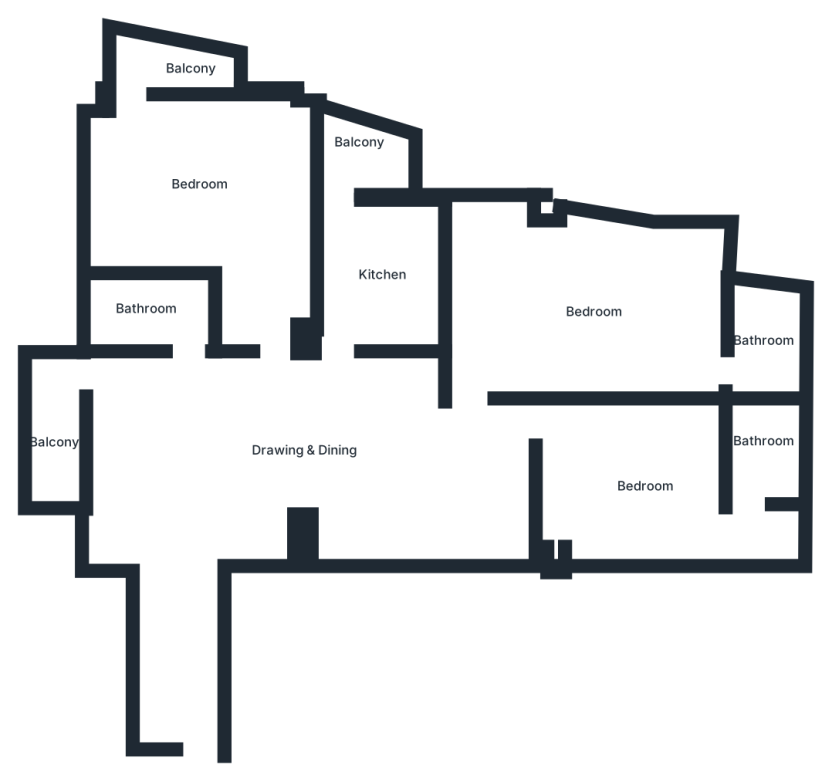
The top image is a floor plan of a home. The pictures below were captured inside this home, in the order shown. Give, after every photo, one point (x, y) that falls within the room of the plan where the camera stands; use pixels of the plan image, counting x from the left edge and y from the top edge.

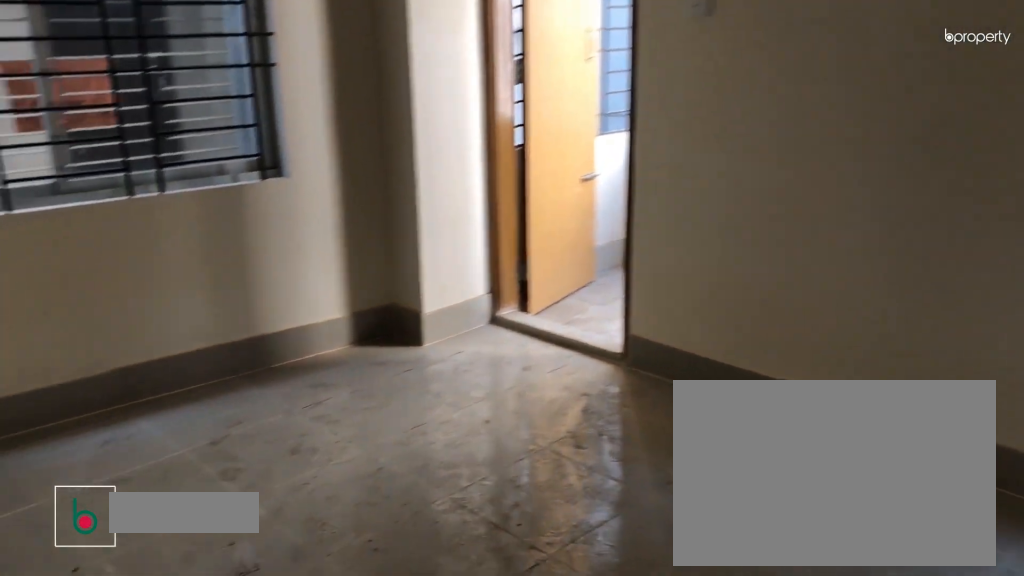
(205, 187)
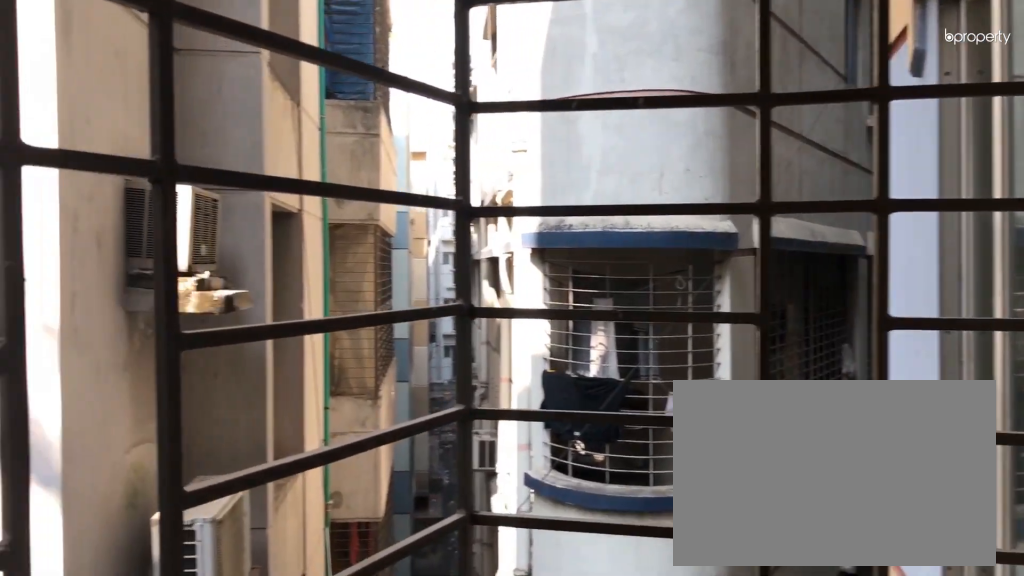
(163, 66)
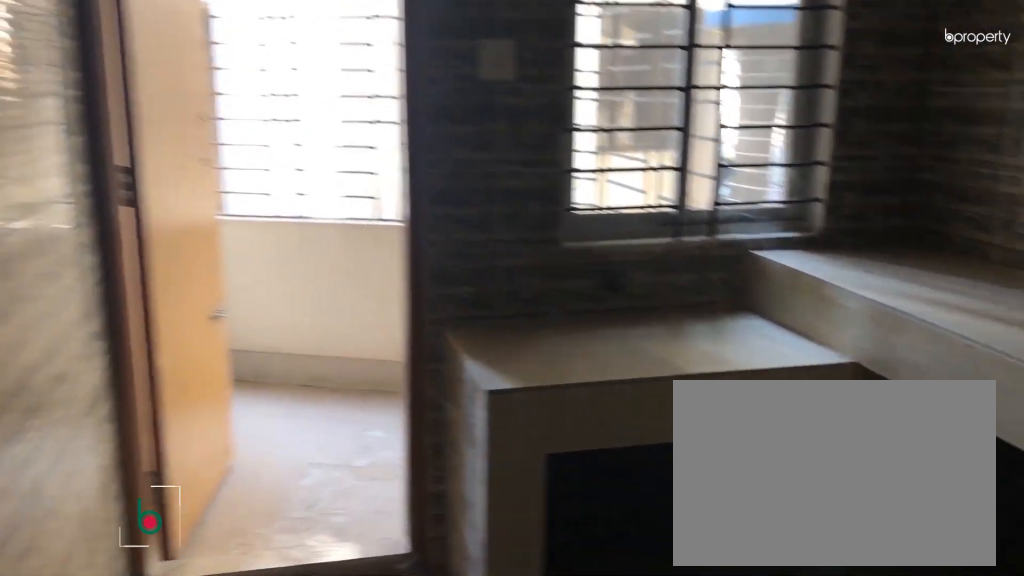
(383, 271)
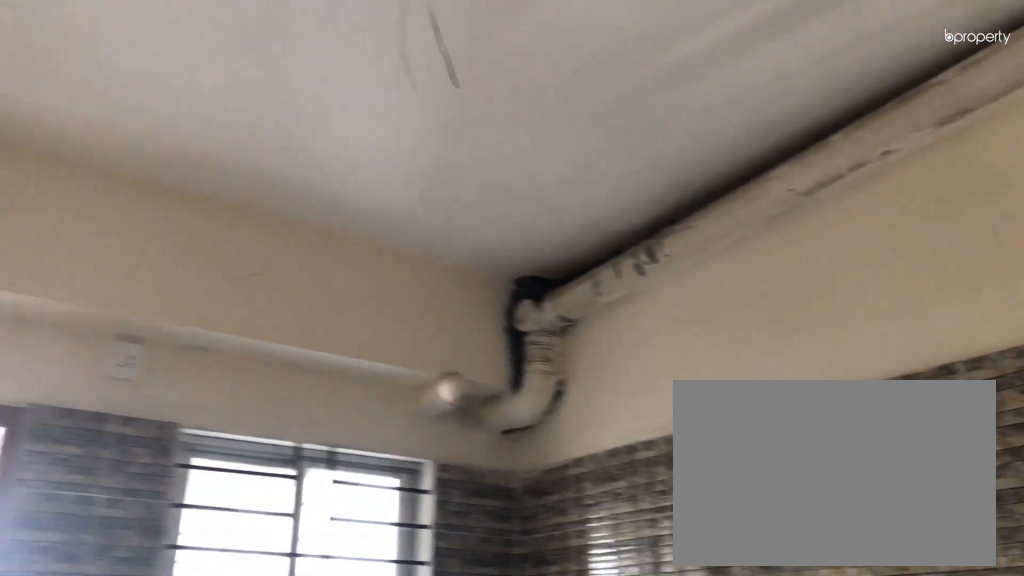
(383, 271)
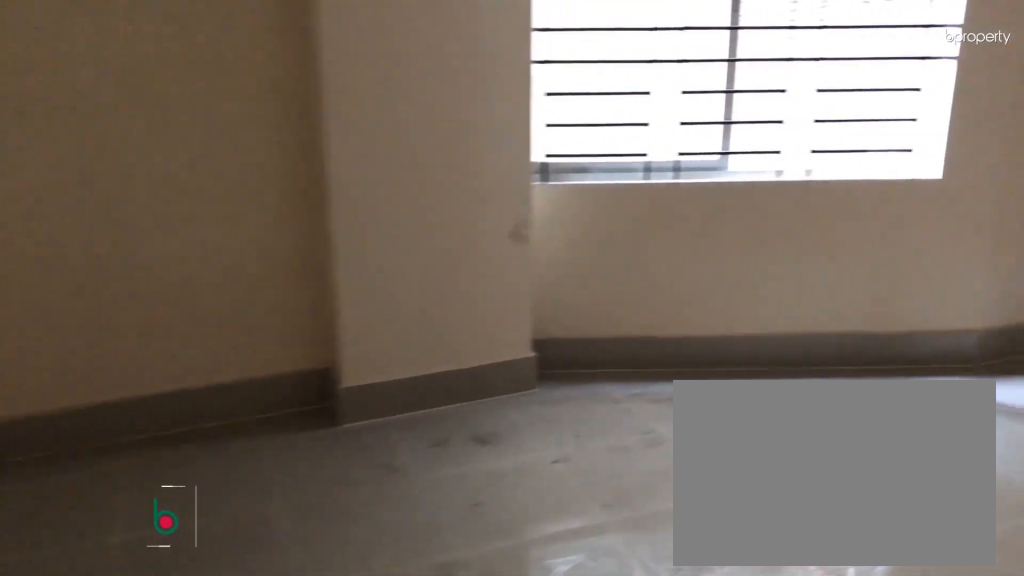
(501, 336)
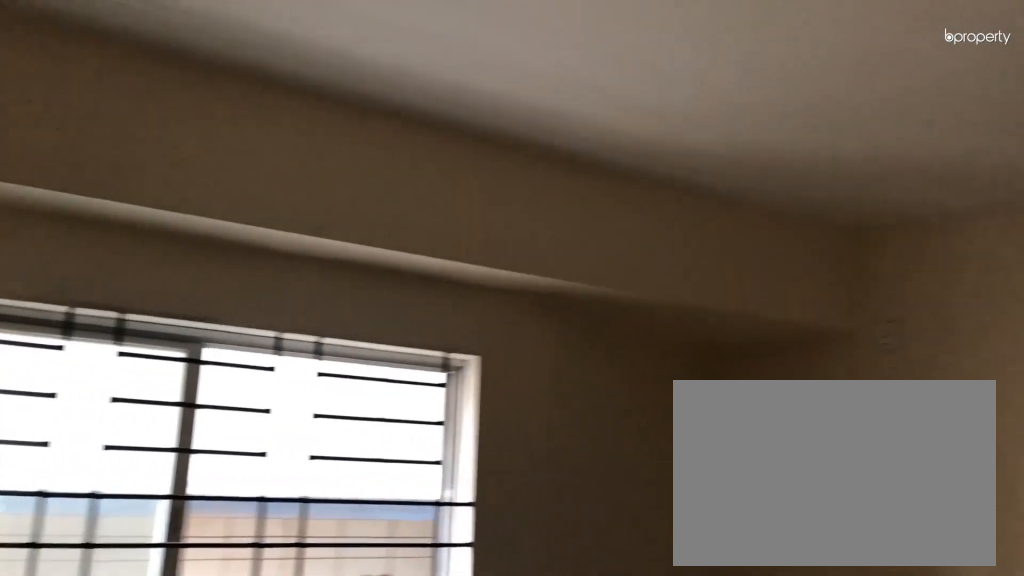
(583, 317)
